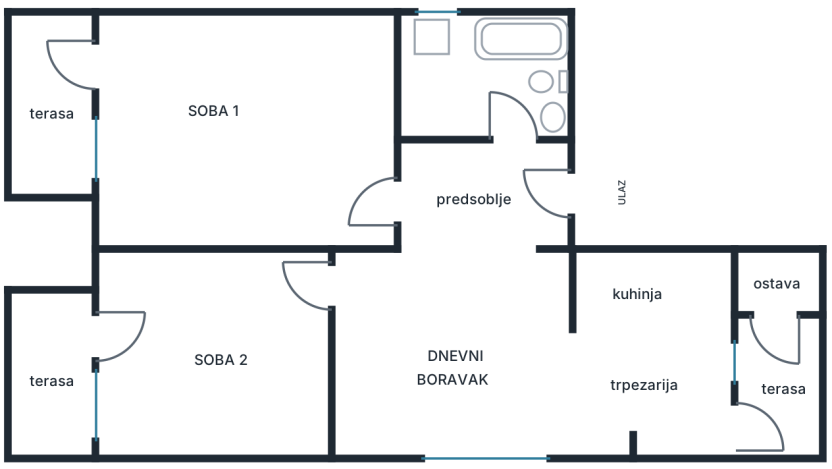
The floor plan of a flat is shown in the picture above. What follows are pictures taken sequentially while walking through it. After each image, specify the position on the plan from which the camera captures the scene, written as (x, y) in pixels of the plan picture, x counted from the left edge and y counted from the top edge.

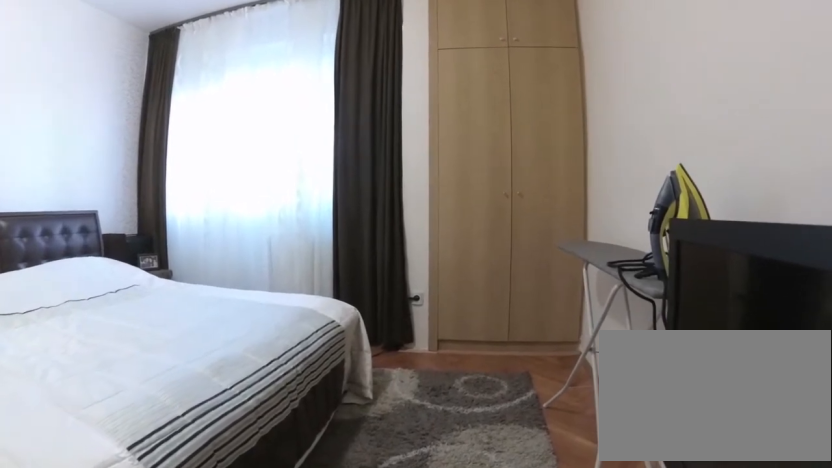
(294, 306)
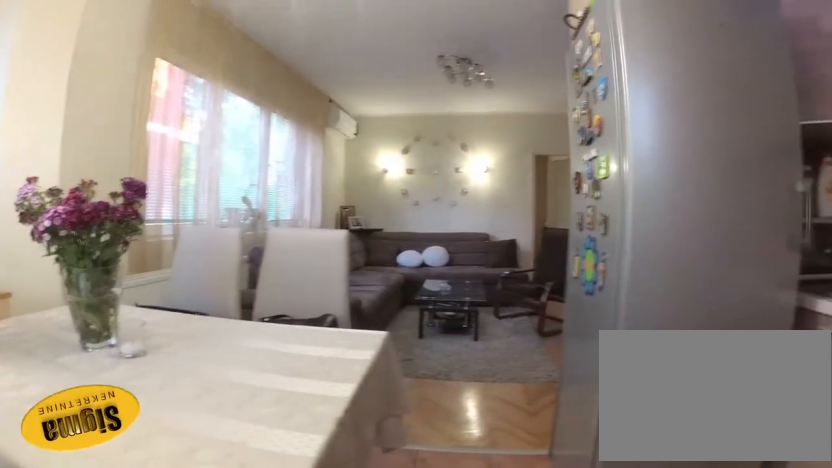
(707, 367)
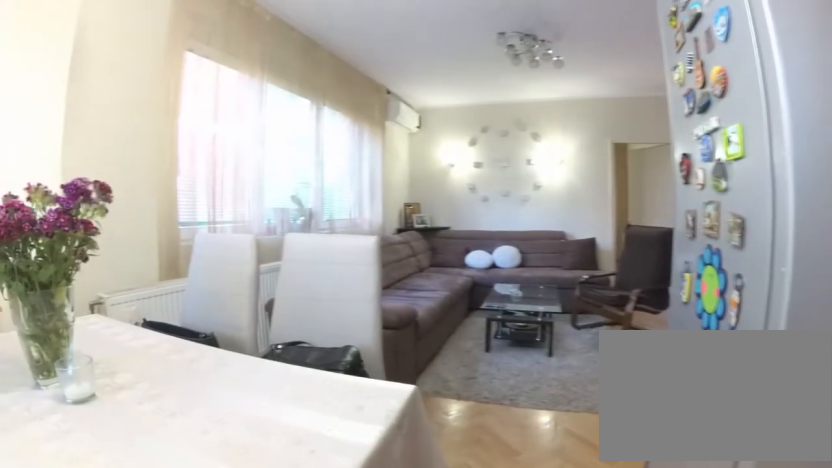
(683, 368)
